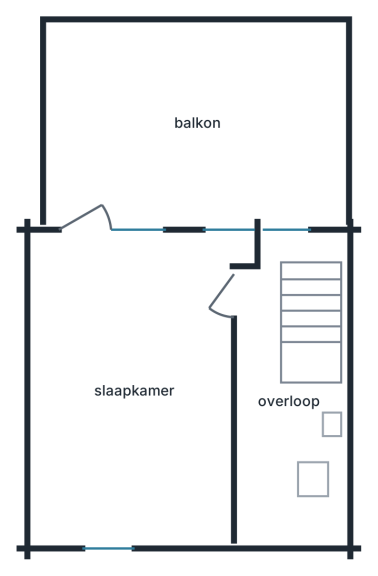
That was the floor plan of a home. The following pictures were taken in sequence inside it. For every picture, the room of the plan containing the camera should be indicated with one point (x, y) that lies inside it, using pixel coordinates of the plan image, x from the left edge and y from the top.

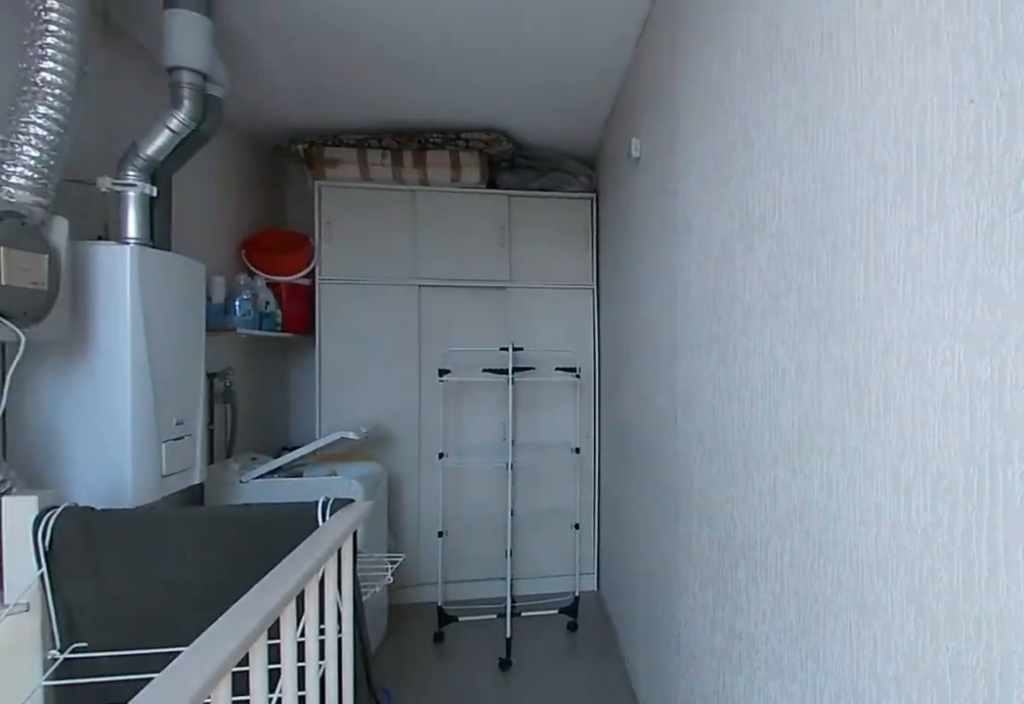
(283, 412)
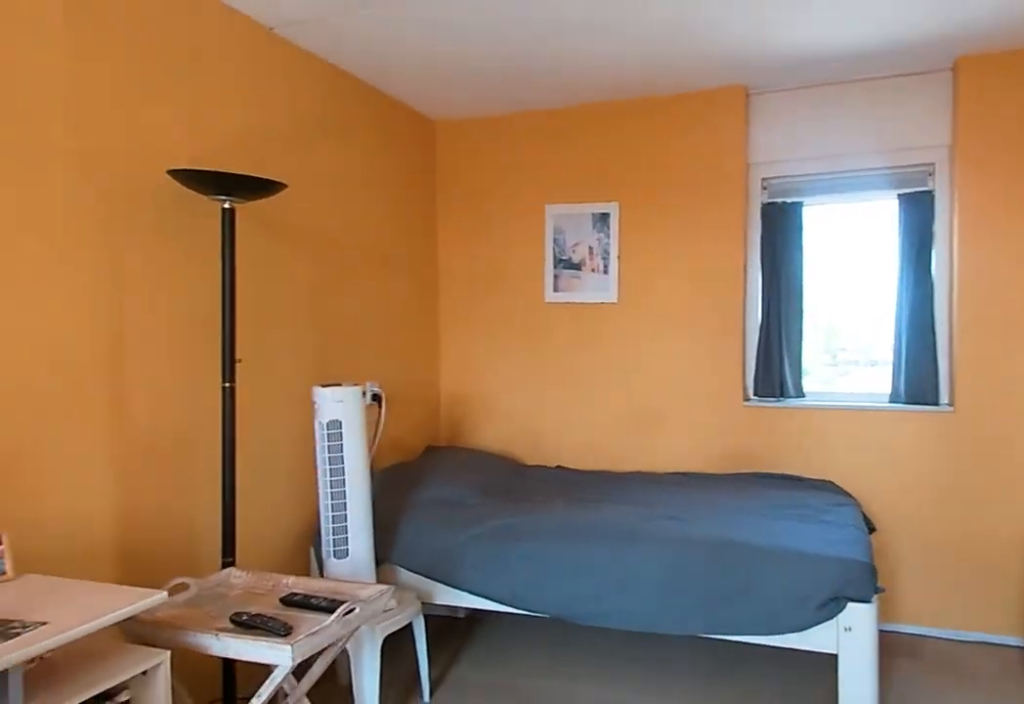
(132, 413)
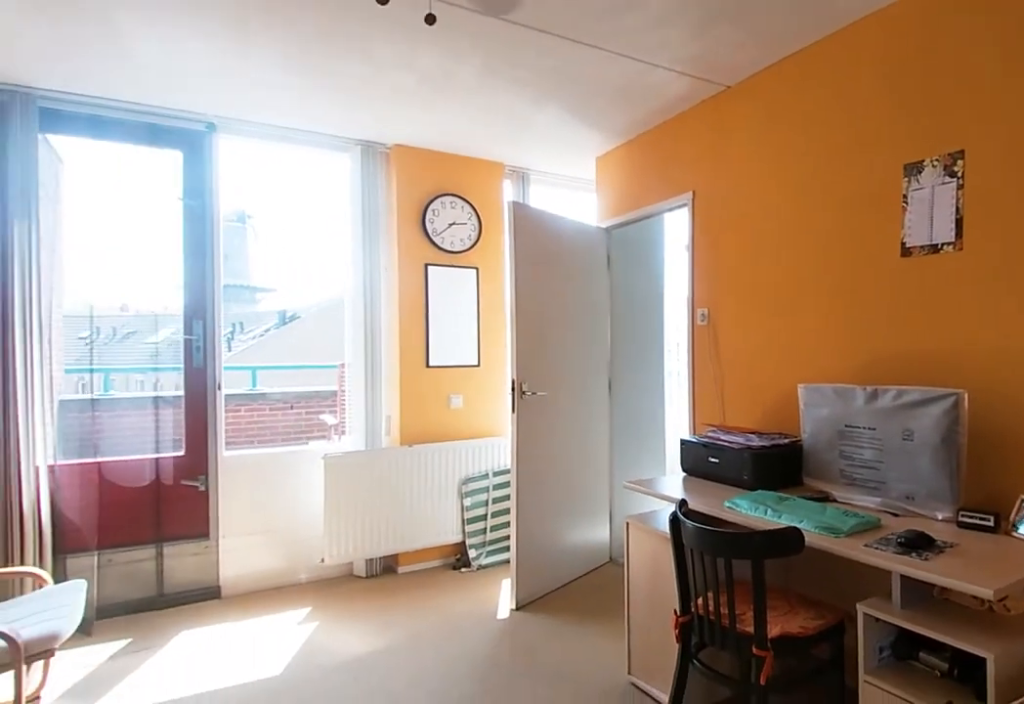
(132, 413)
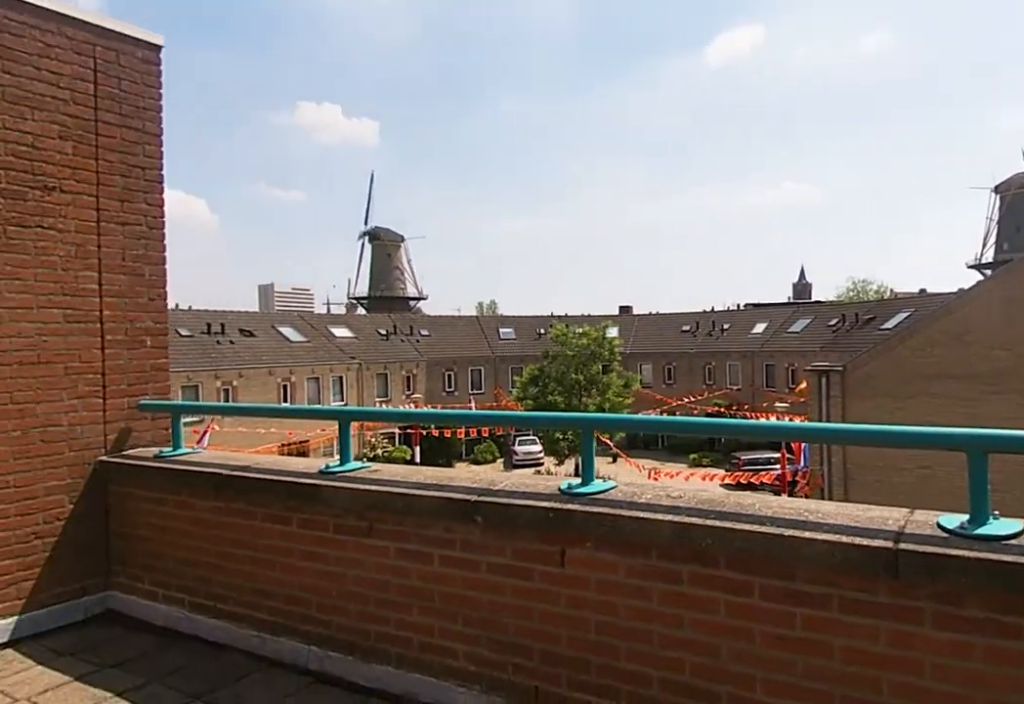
(270, 116)
